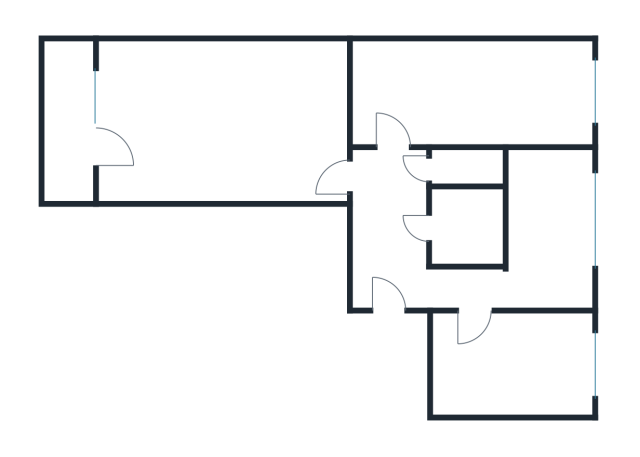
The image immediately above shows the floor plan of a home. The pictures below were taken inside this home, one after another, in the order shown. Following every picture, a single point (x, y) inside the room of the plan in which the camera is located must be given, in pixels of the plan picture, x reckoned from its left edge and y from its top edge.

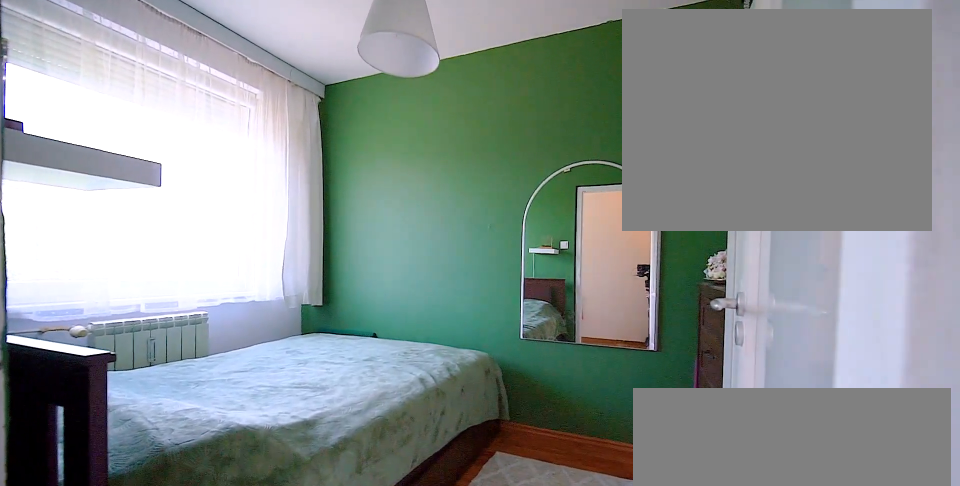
(513, 366)
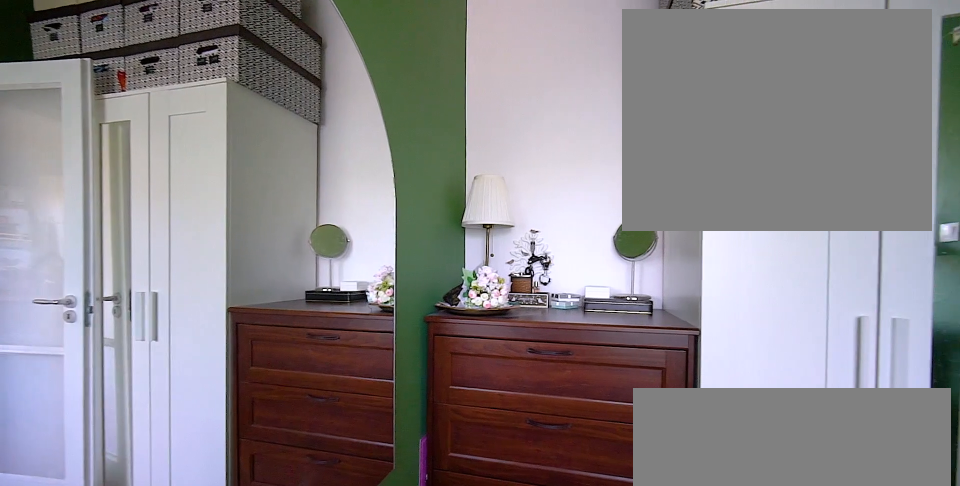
(513, 366)
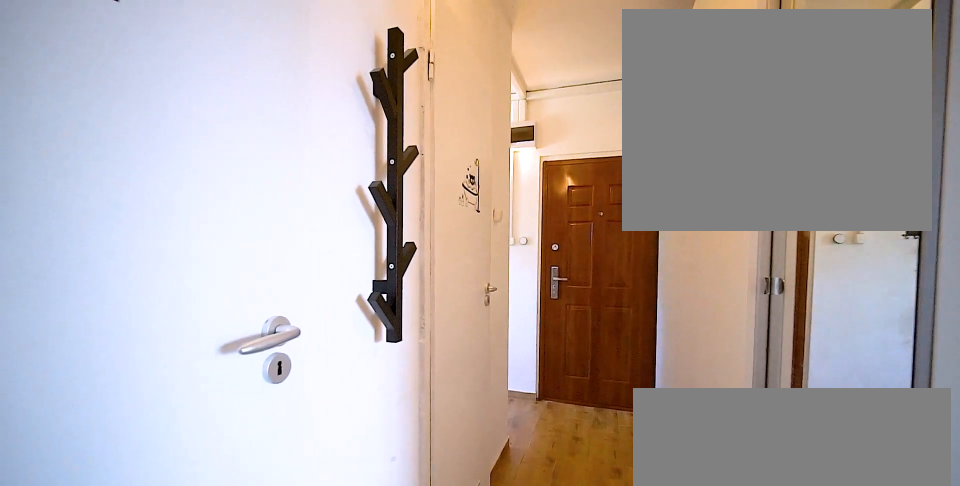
(384, 191)
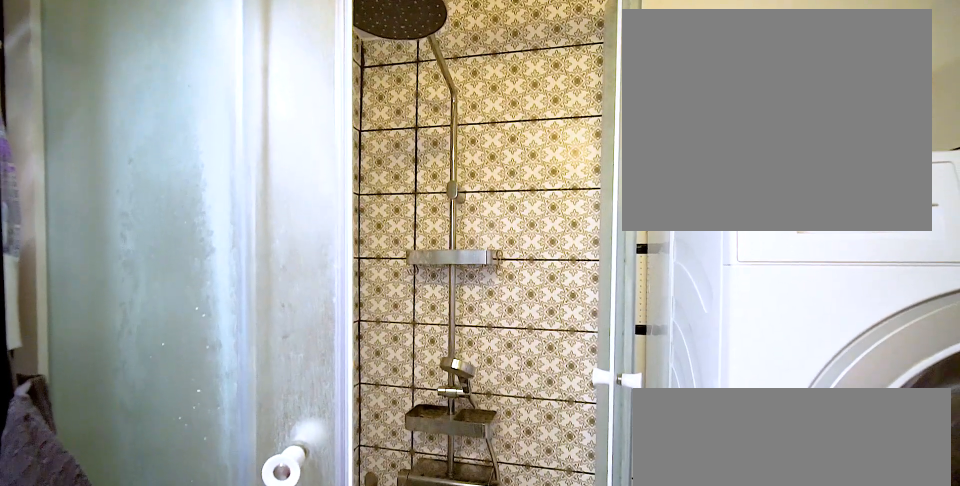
(466, 227)
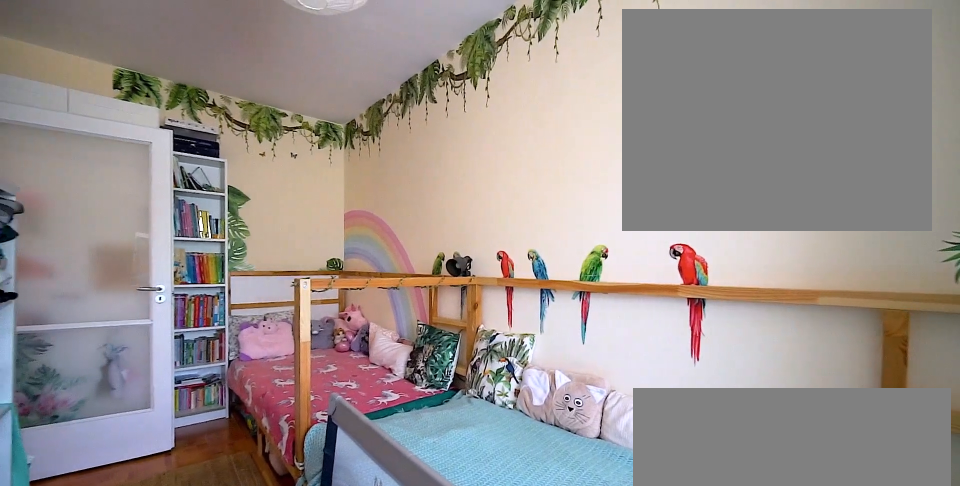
(488, 94)
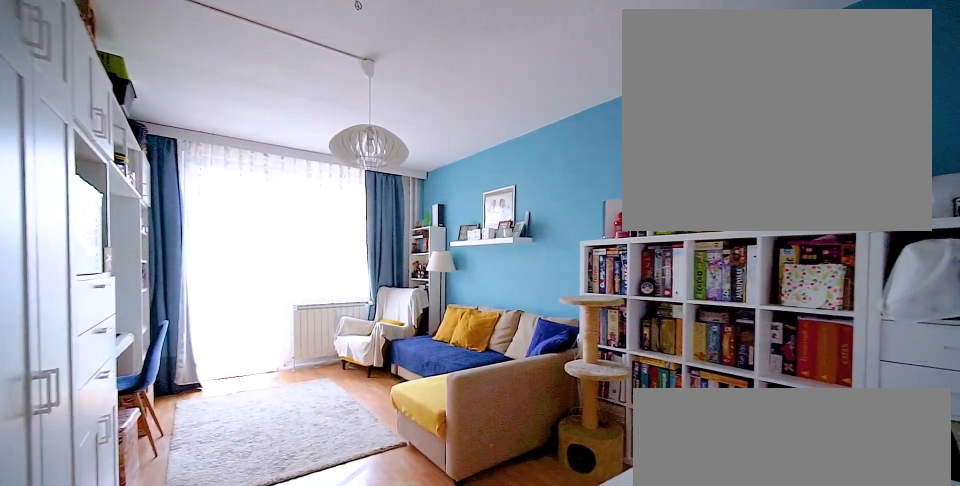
(227, 122)
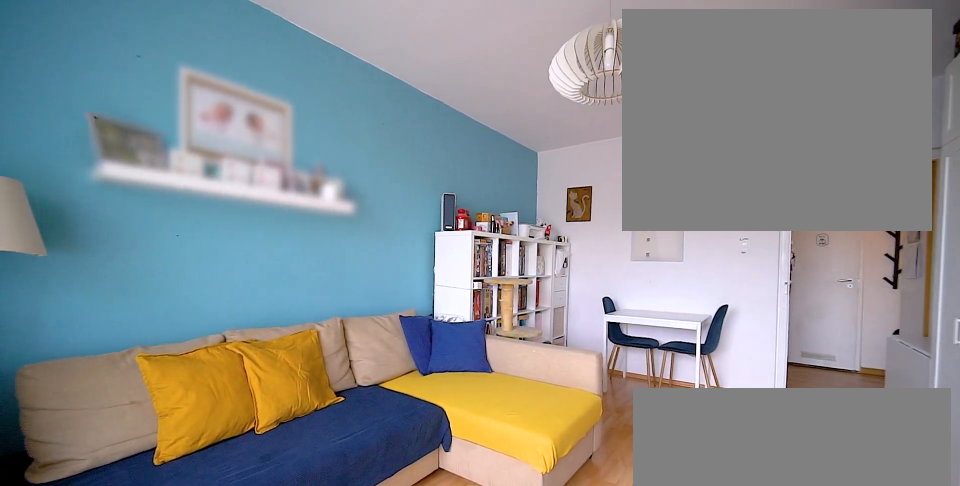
(228, 122)
